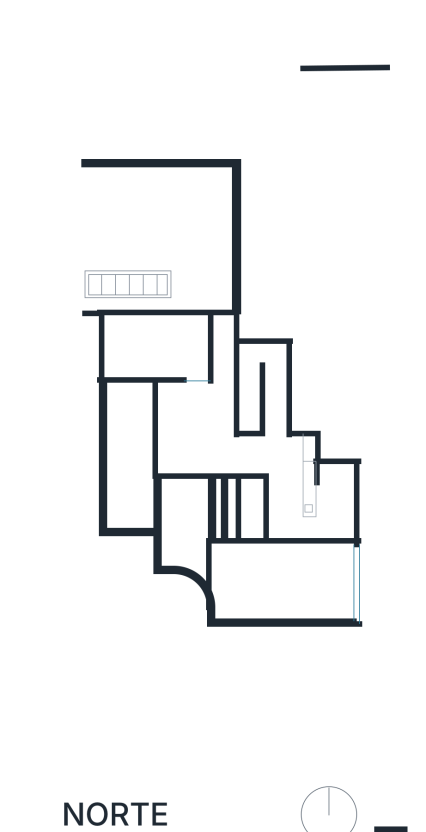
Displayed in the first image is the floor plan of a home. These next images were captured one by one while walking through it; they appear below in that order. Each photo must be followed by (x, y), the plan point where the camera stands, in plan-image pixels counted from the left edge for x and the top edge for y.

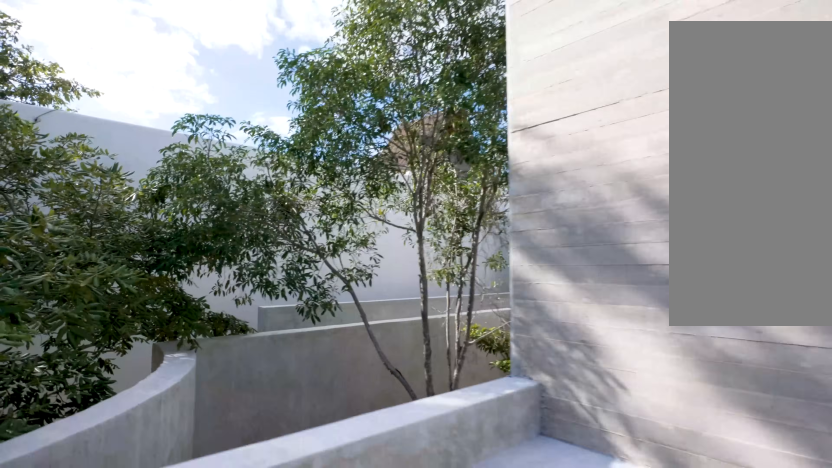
(241, 613)
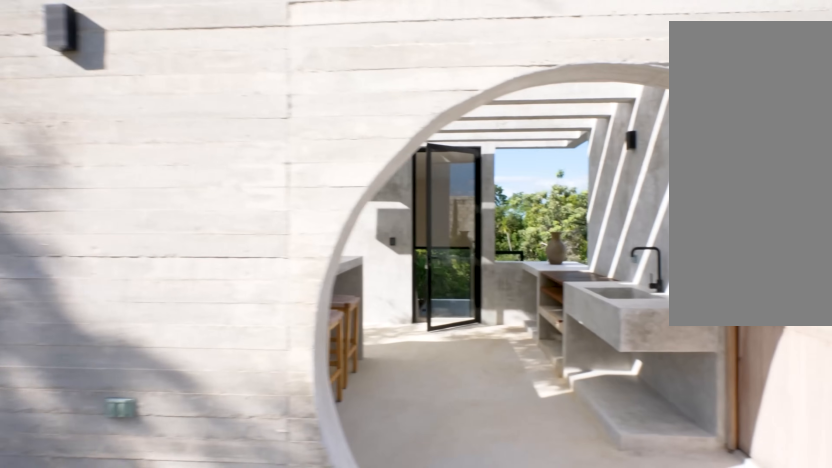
(239, 612)
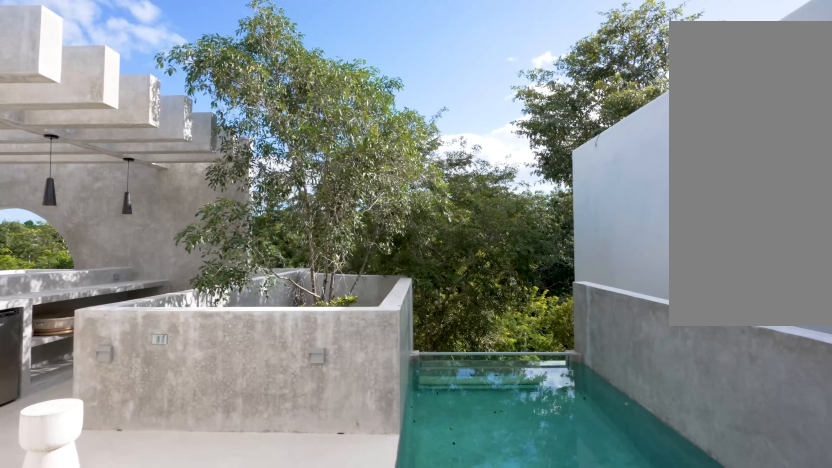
(171, 439)
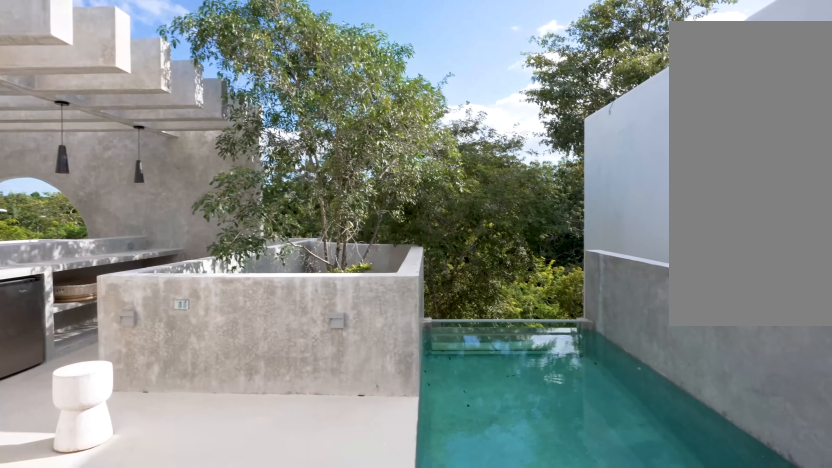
(178, 398)
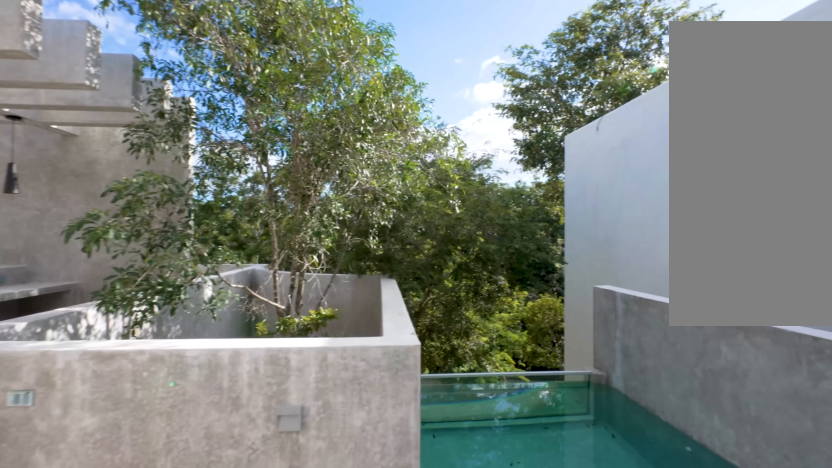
(179, 398)
